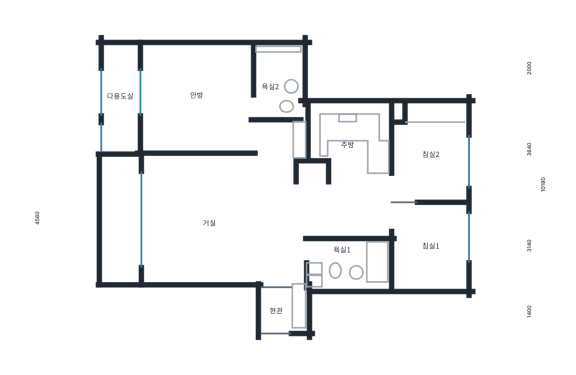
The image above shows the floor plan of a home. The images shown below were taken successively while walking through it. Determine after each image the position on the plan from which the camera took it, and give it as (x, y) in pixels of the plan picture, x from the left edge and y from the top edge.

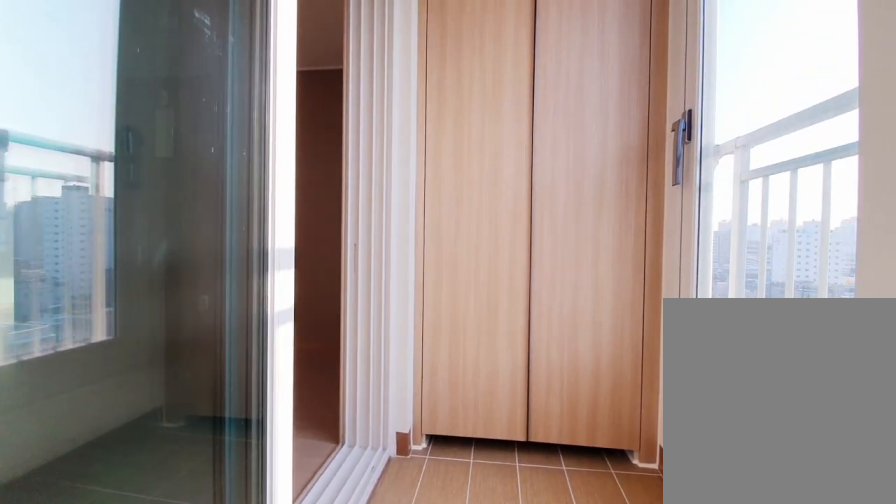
(136, 111)
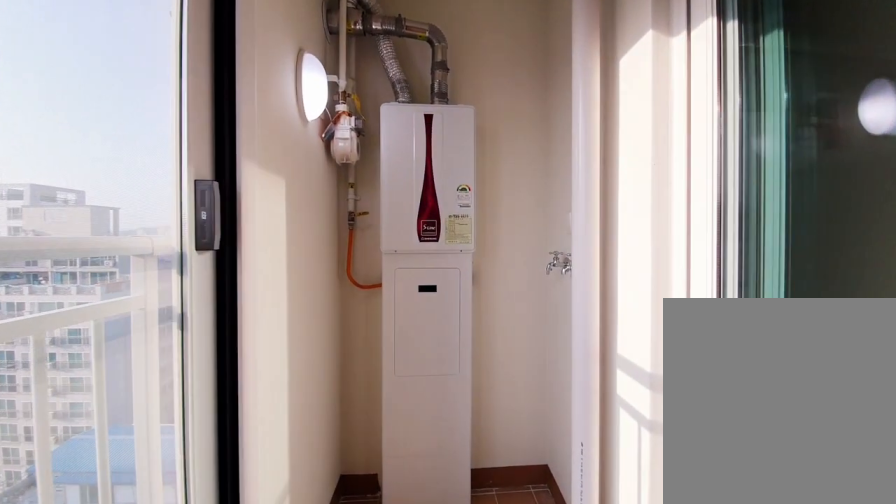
(135, 112)
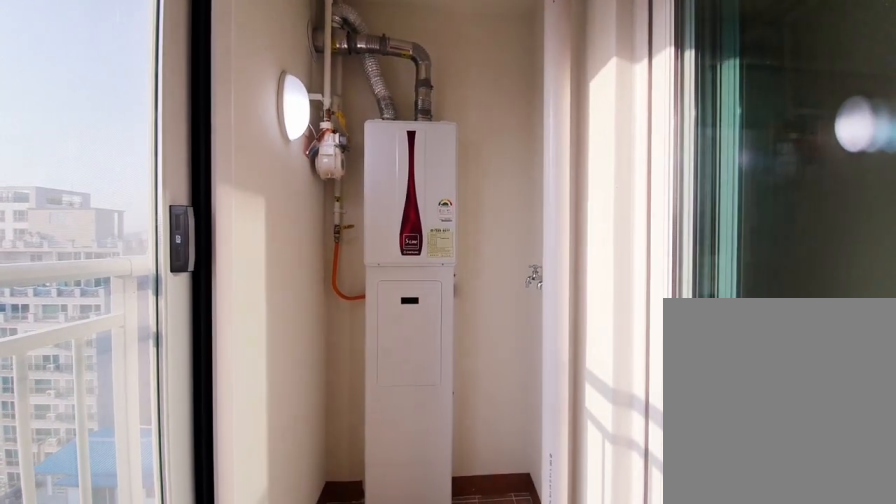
(134, 111)
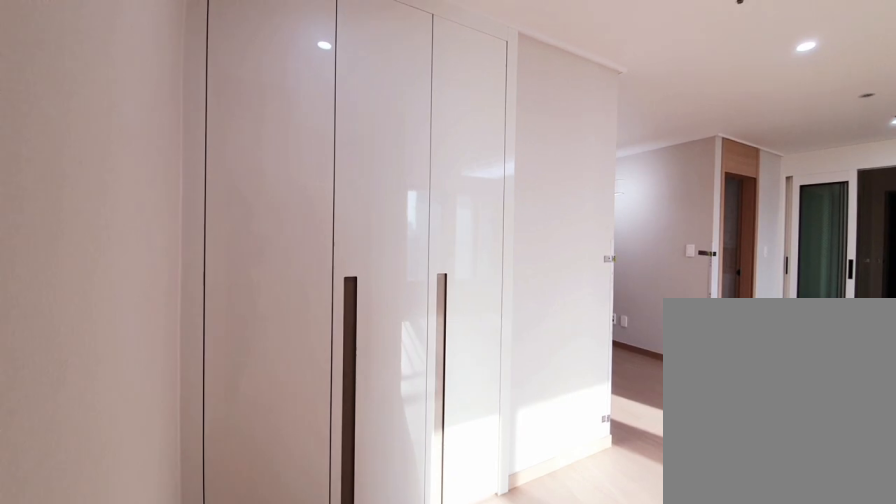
(272, 148)
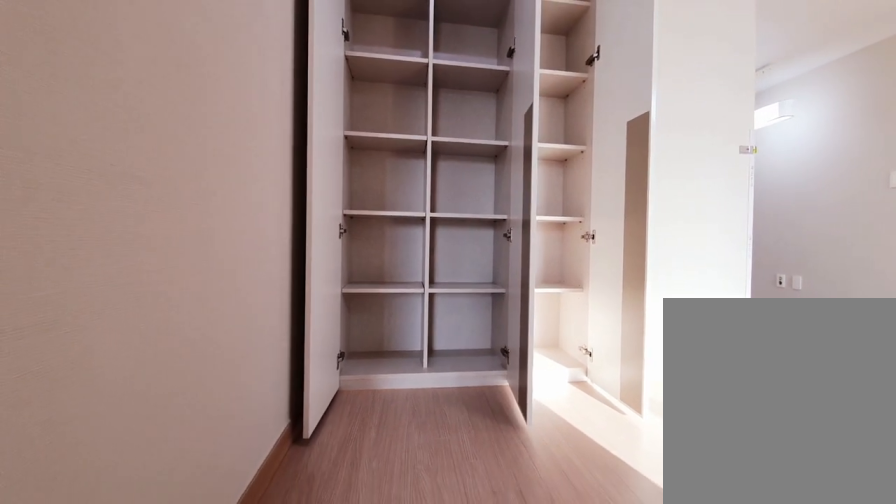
(271, 148)
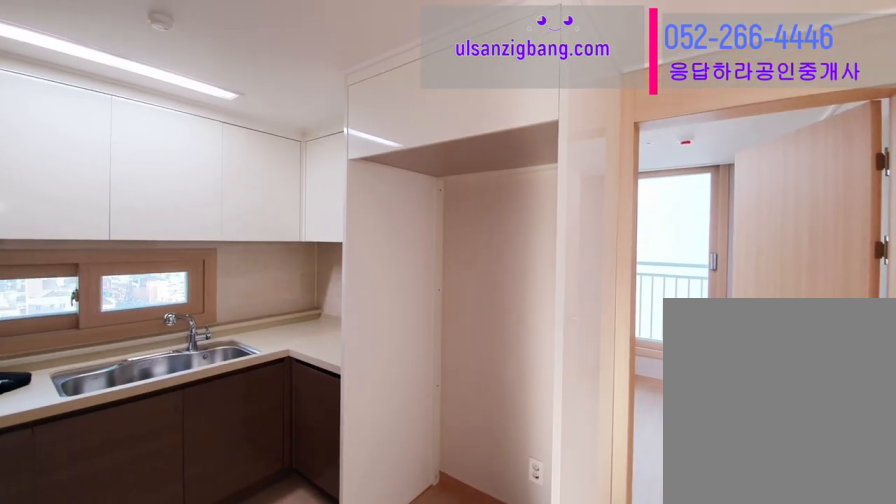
(352, 151)
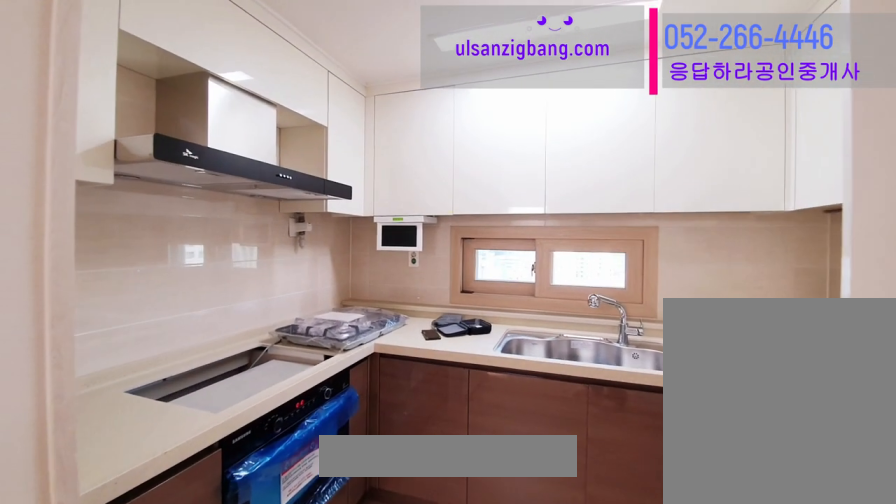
(353, 152)
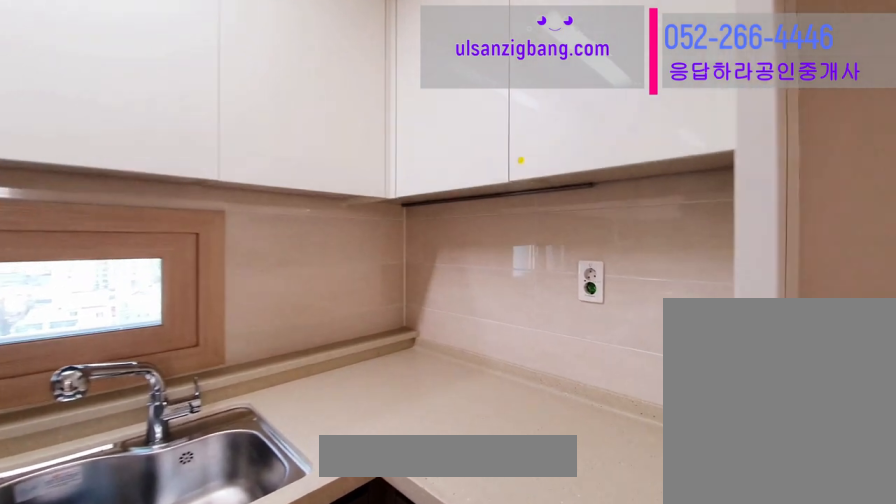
(352, 152)
